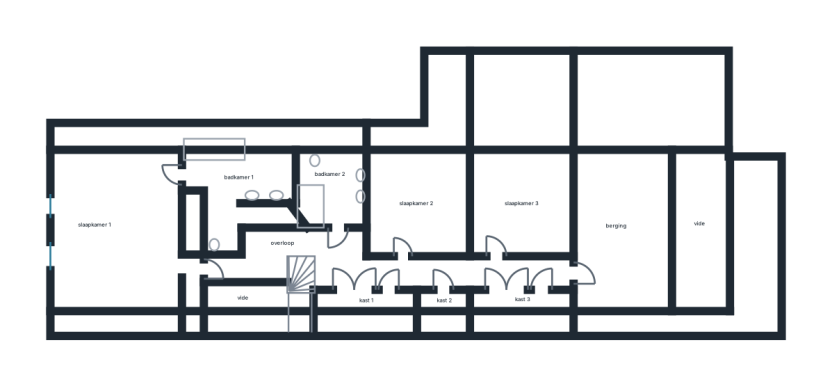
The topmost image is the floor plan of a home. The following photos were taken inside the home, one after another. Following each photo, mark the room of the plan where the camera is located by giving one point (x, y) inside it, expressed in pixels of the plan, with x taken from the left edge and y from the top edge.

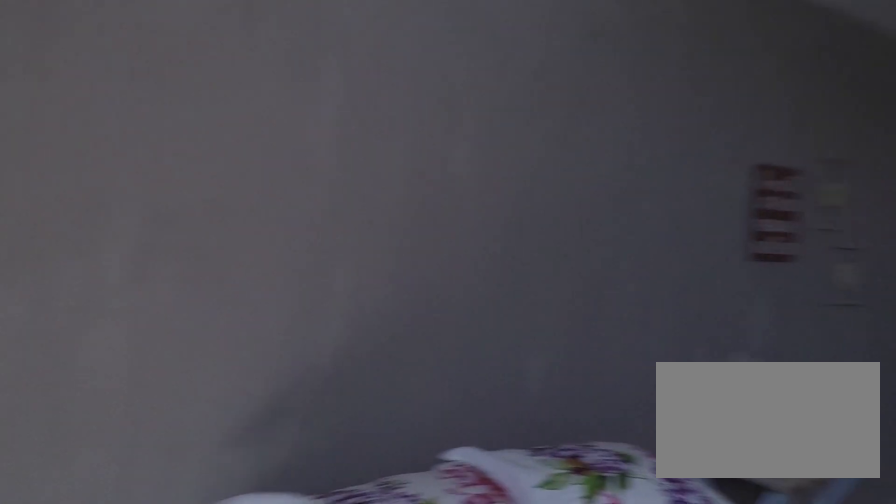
(624, 230)
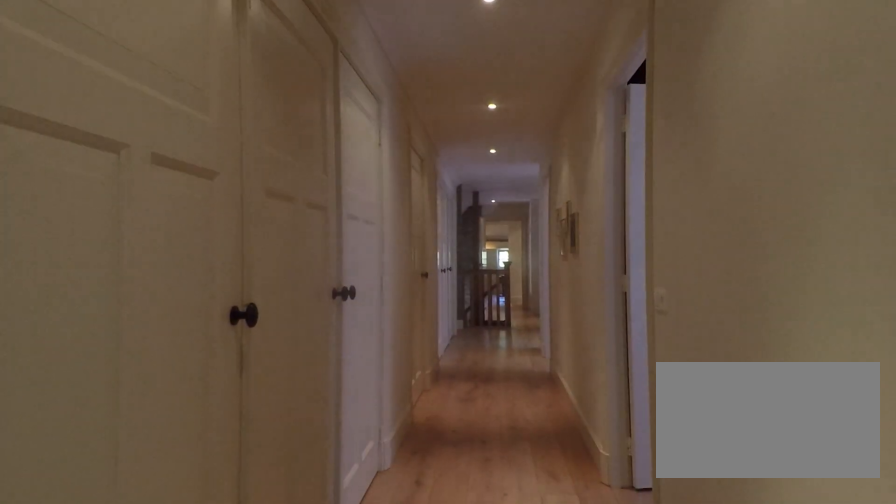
(371, 264)
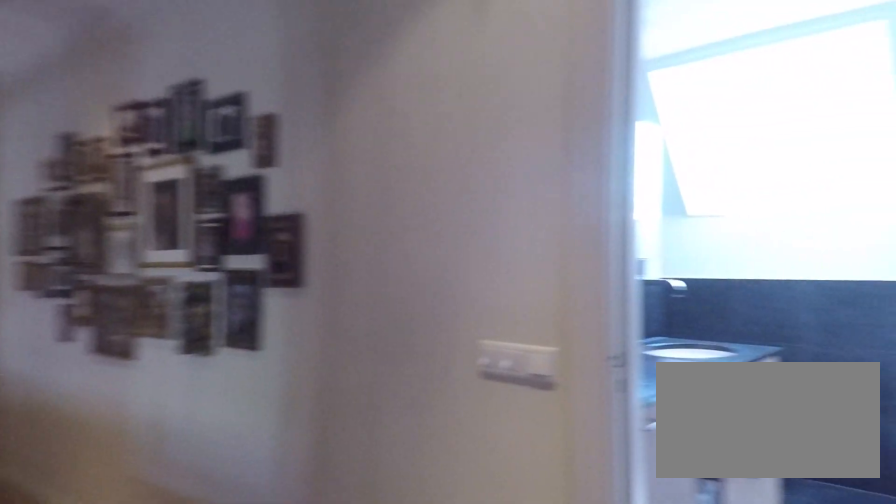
(371, 264)
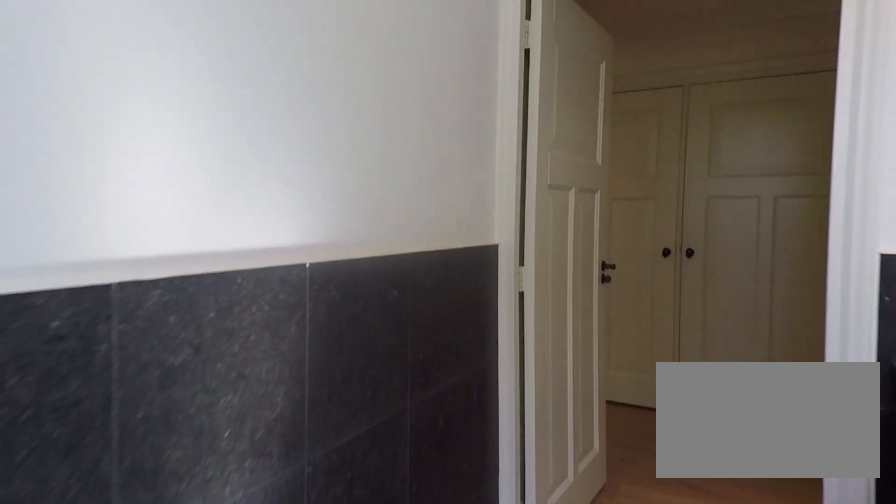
(331, 187)
